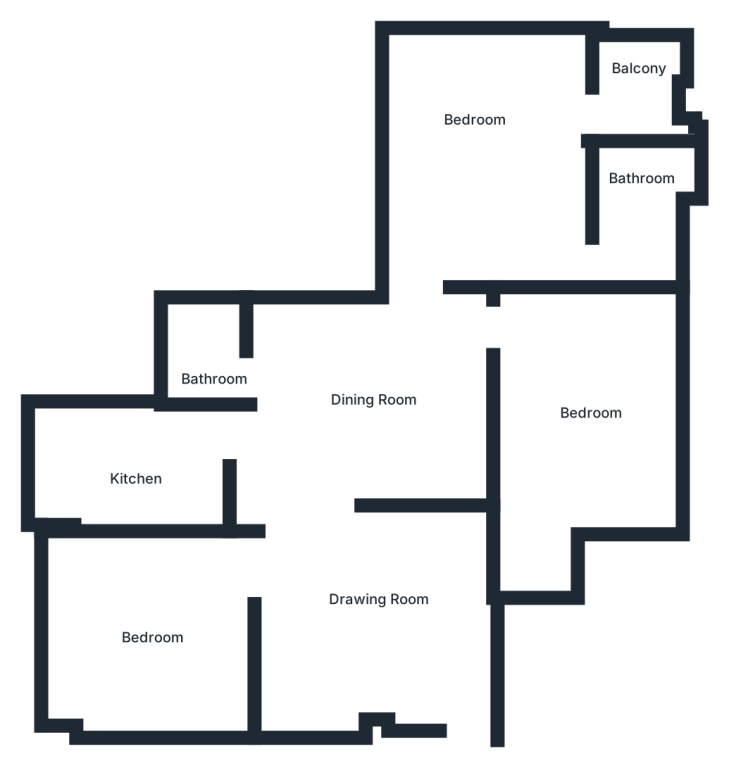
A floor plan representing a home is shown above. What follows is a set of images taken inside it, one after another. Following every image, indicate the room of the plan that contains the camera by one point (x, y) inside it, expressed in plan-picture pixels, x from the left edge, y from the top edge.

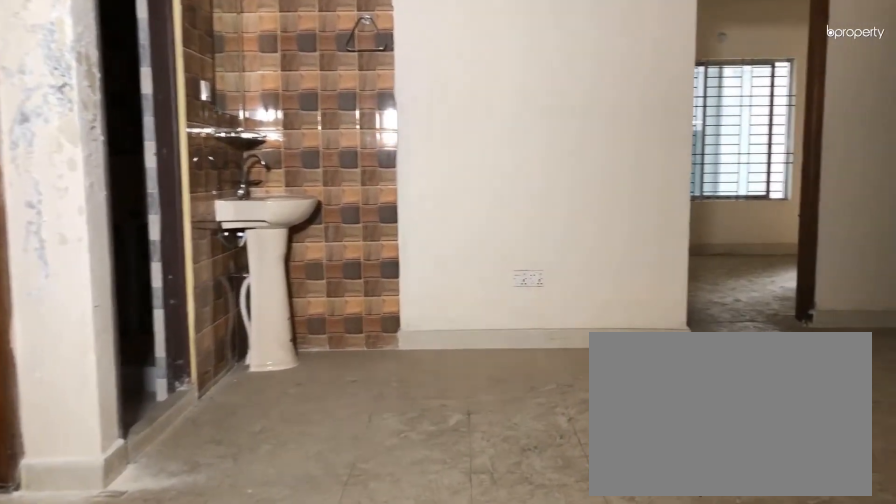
(377, 405)
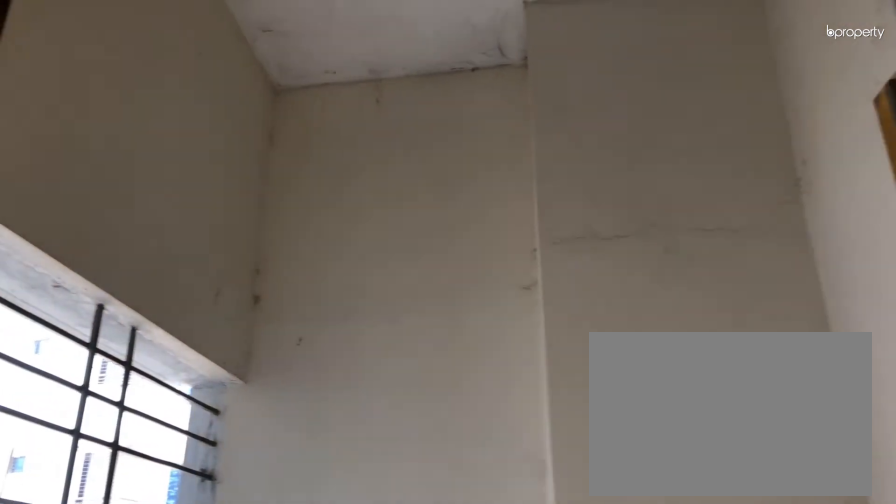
(626, 98)
